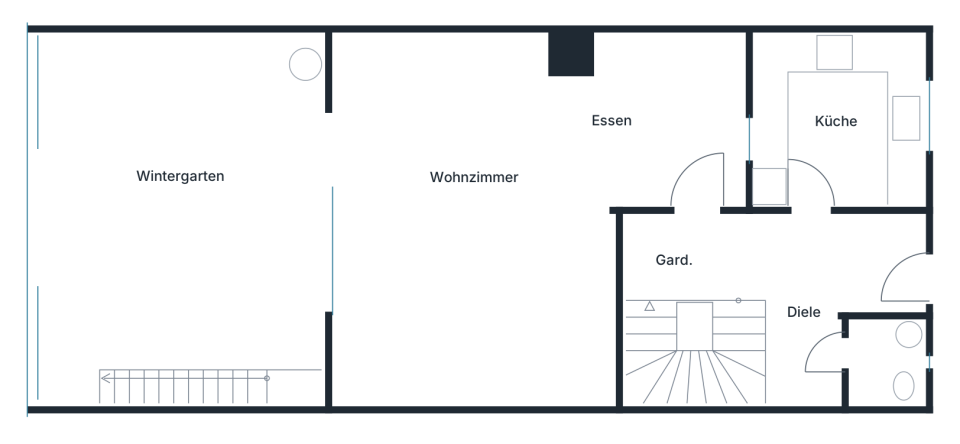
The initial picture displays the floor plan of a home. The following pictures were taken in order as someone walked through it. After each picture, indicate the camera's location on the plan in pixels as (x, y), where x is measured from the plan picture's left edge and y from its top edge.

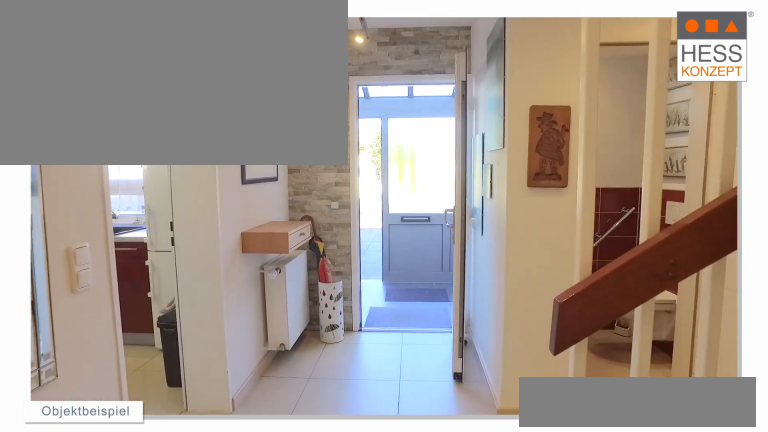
(735, 266)
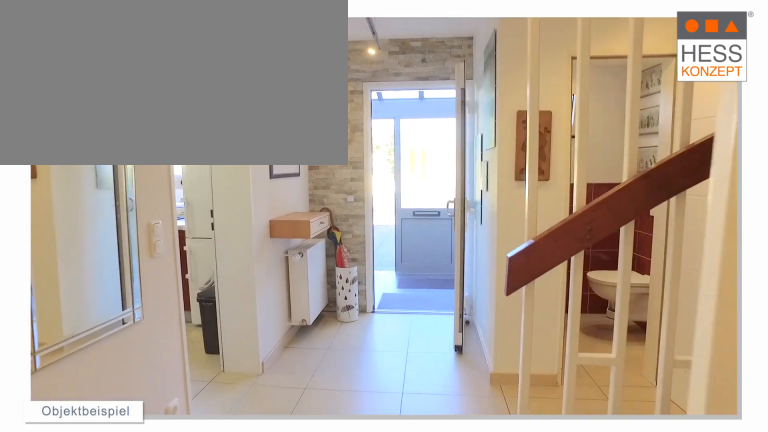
(719, 273)
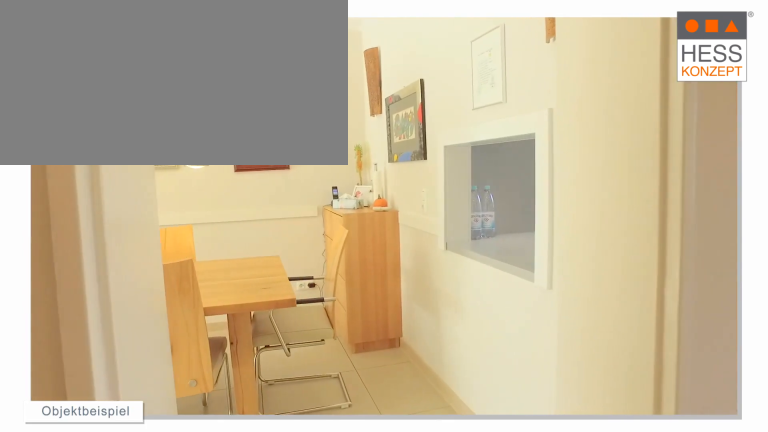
(694, 269)
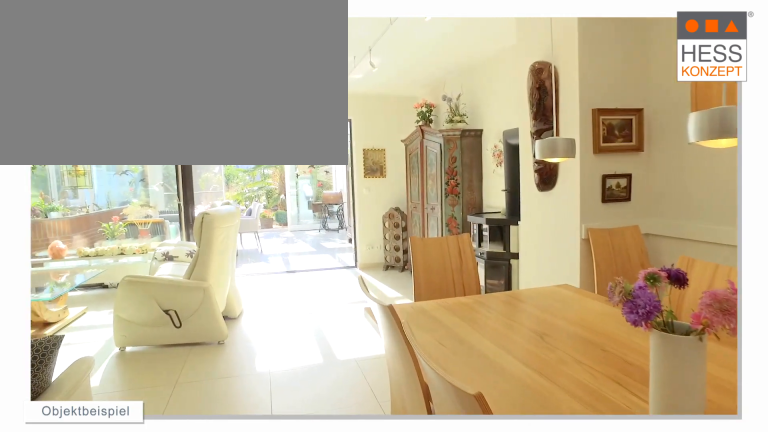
(665, 167)
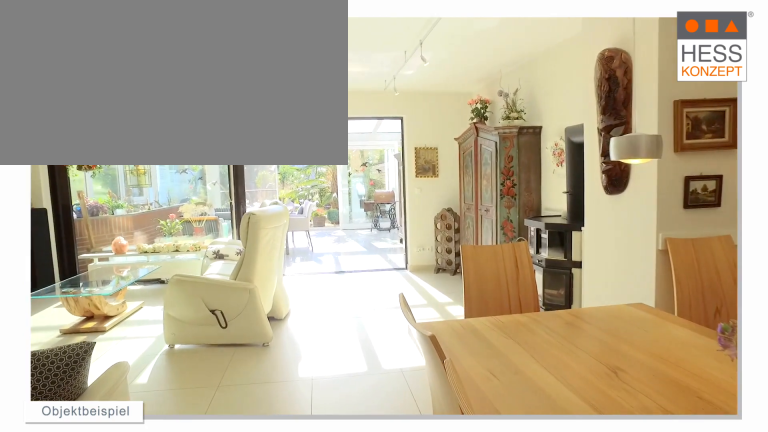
(663, 160)
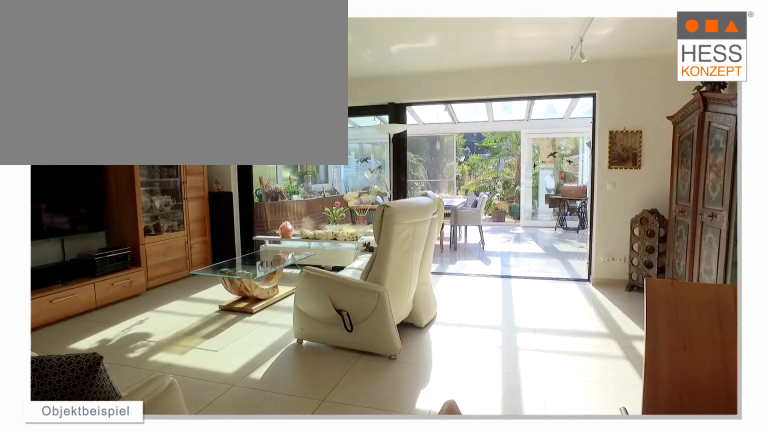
(634, 151)
